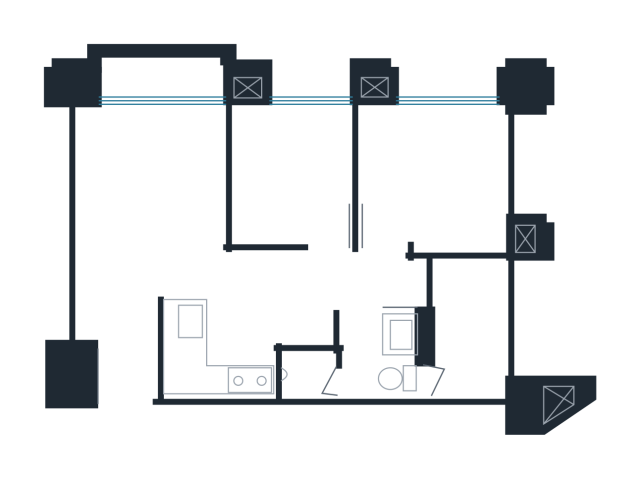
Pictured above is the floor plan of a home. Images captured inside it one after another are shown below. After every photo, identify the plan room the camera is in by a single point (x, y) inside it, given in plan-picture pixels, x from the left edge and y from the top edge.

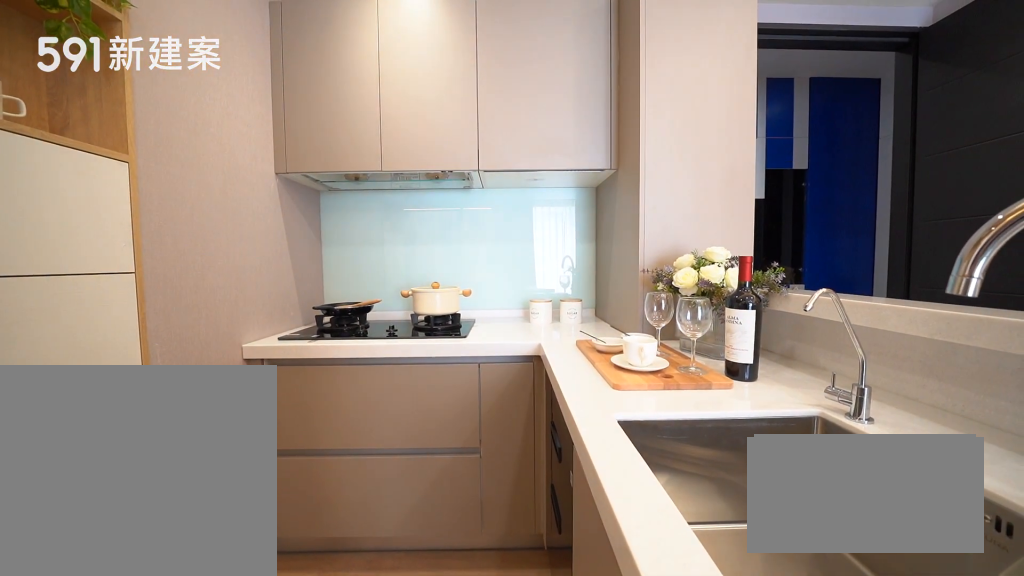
(220, 350)
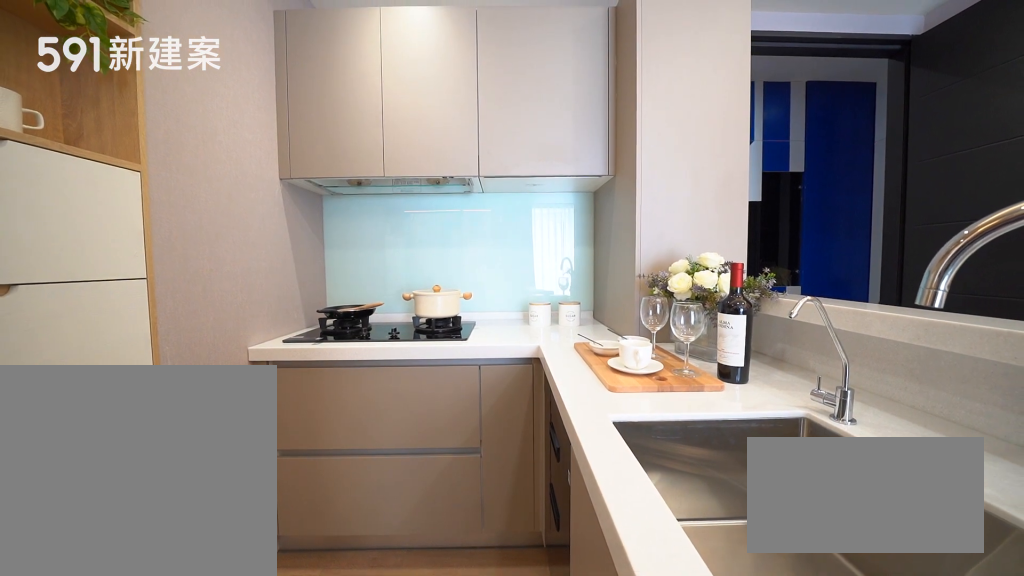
(220, 350)
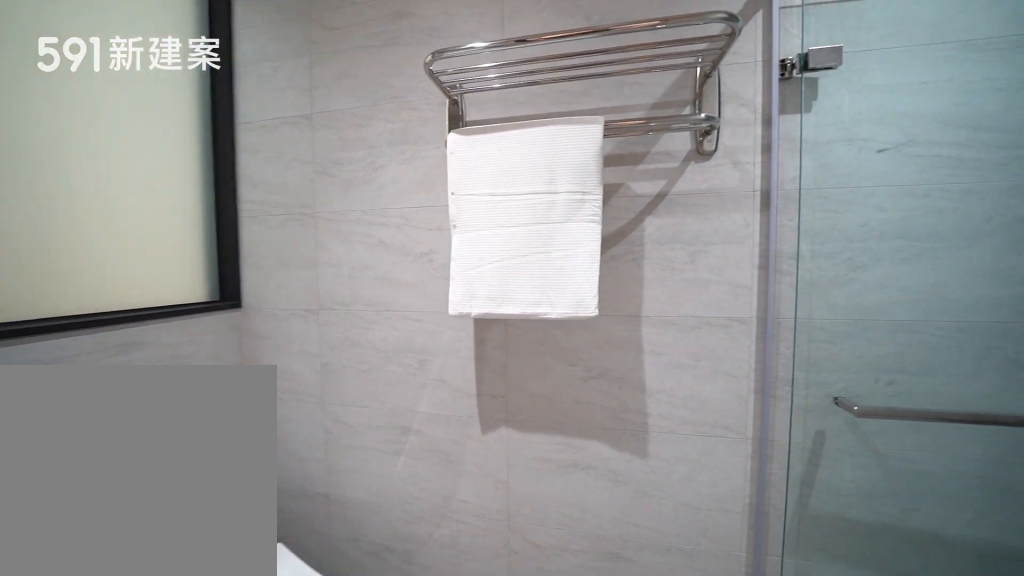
(360, 363)
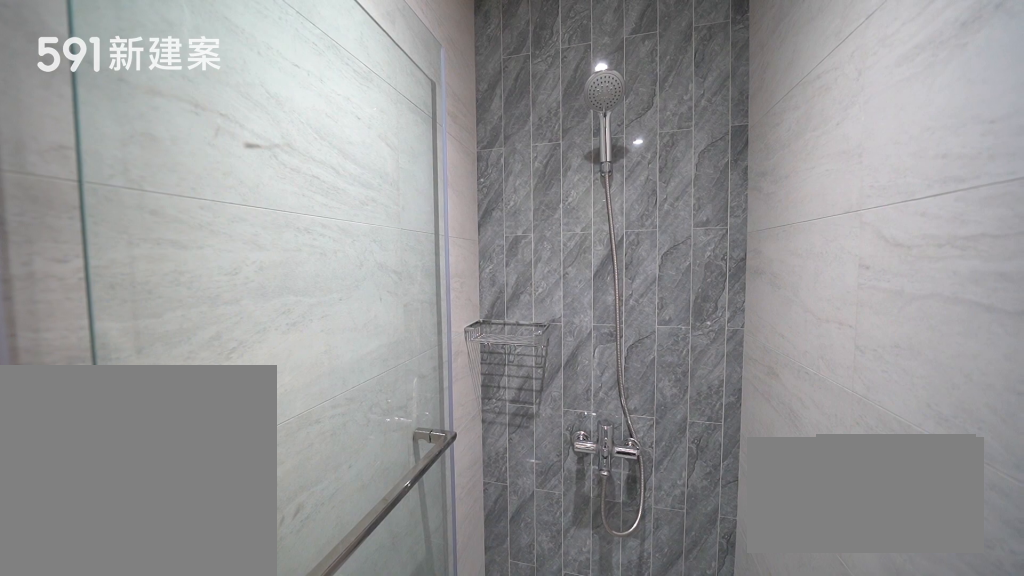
(360, 363)
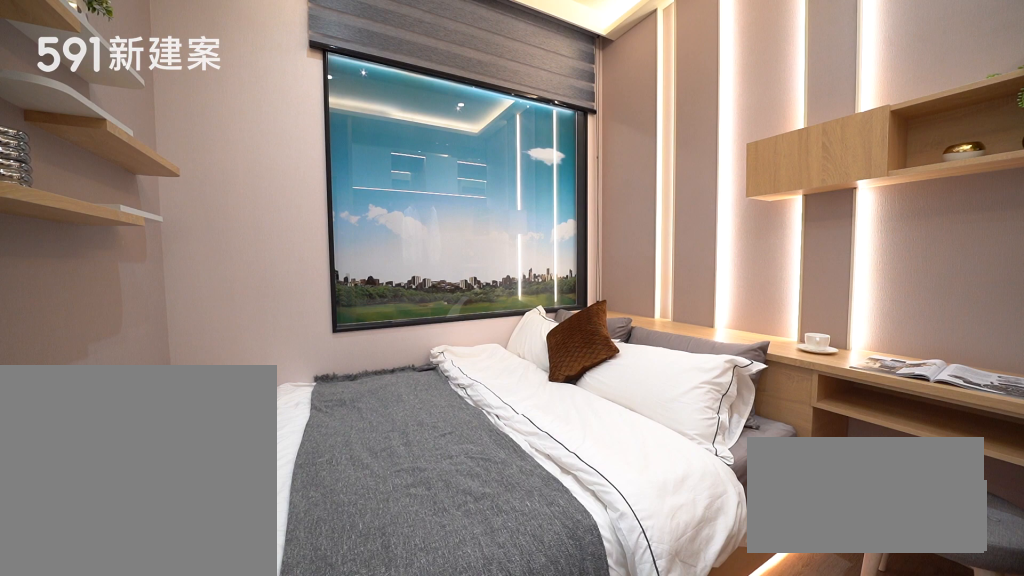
(435, 176)
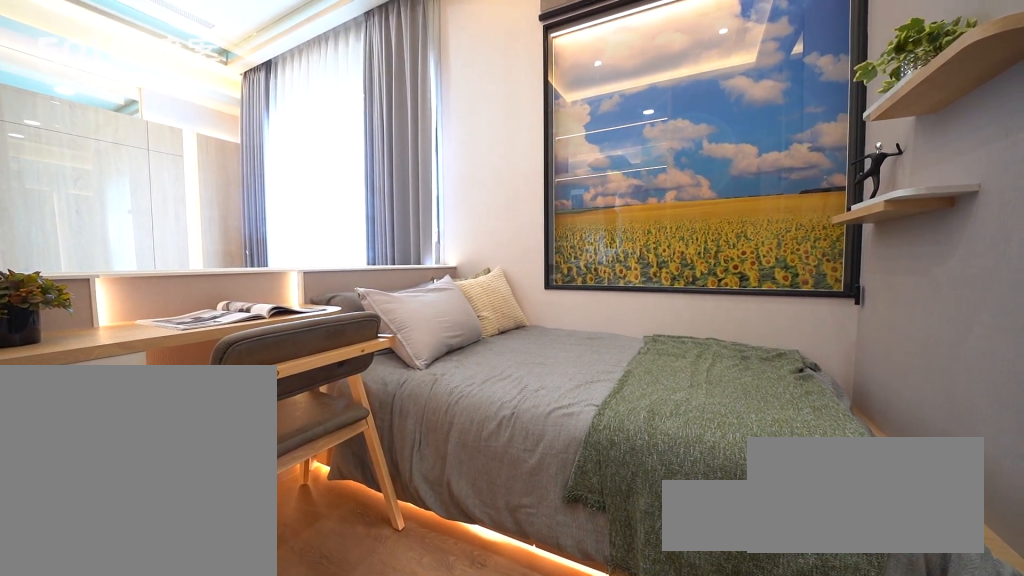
(291, 171)
